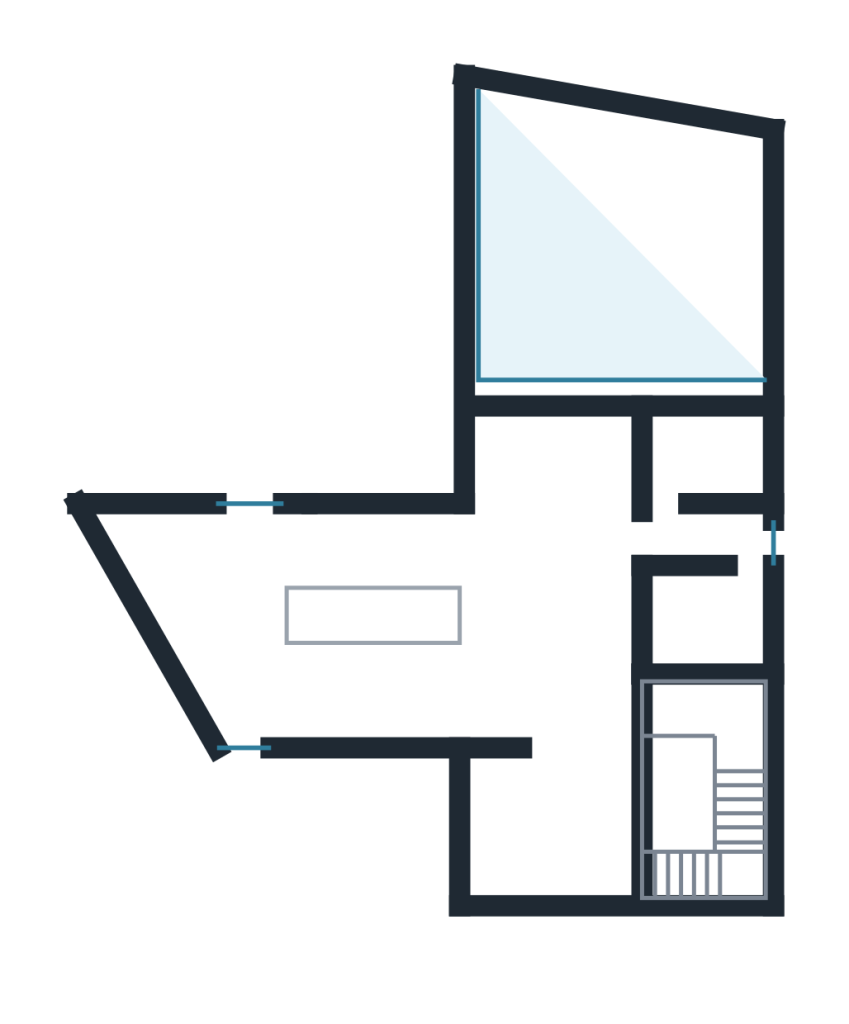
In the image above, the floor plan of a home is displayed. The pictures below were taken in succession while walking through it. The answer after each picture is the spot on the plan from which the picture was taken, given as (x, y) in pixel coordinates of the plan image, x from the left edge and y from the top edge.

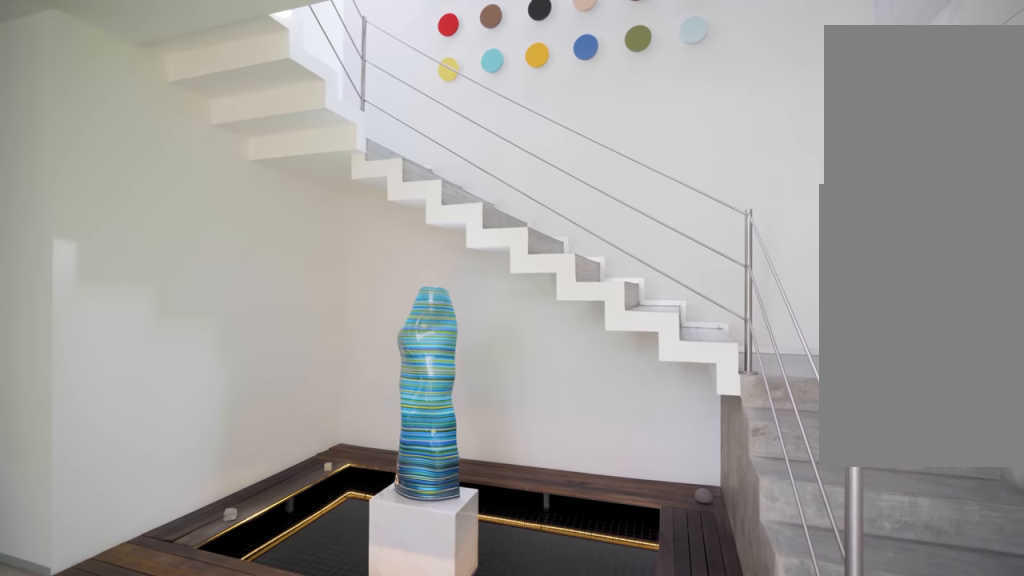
(487, 825)
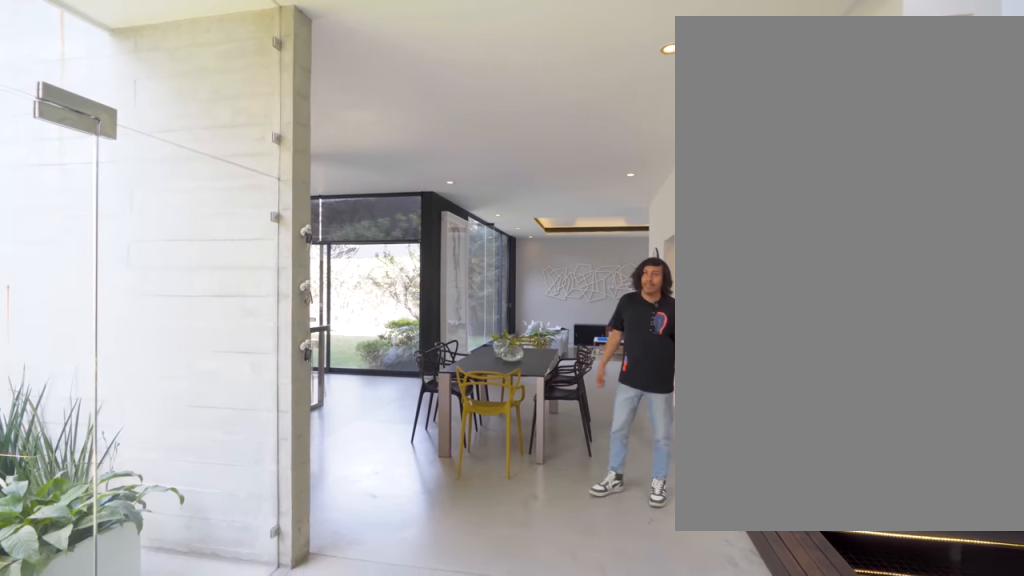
(592, 774)
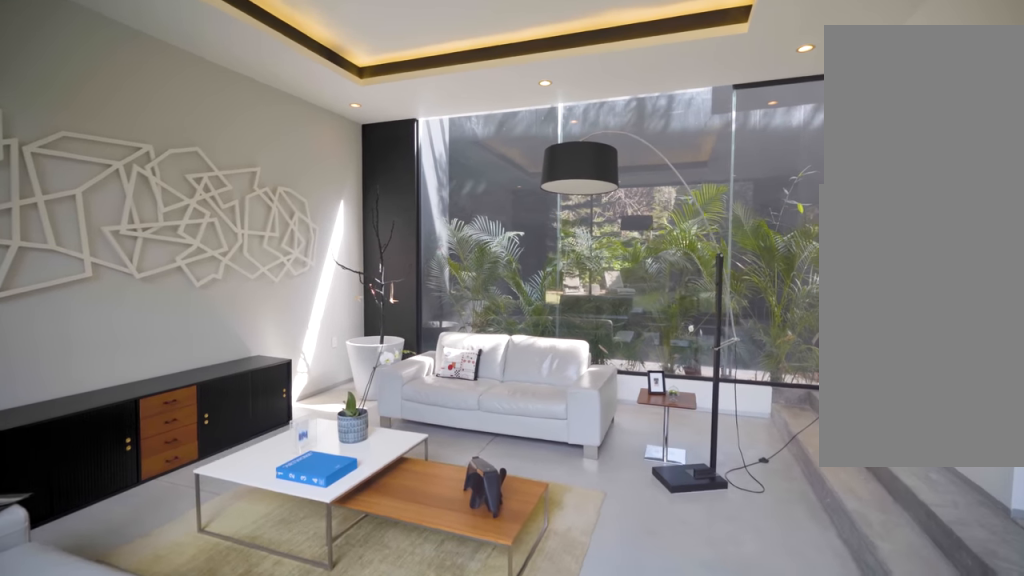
(537, 390)
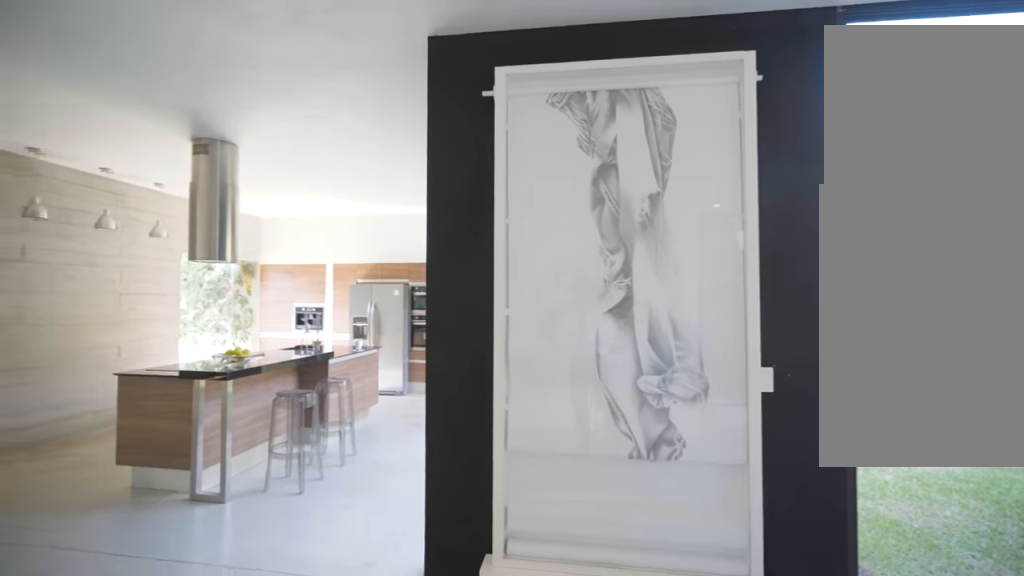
(538, 477)
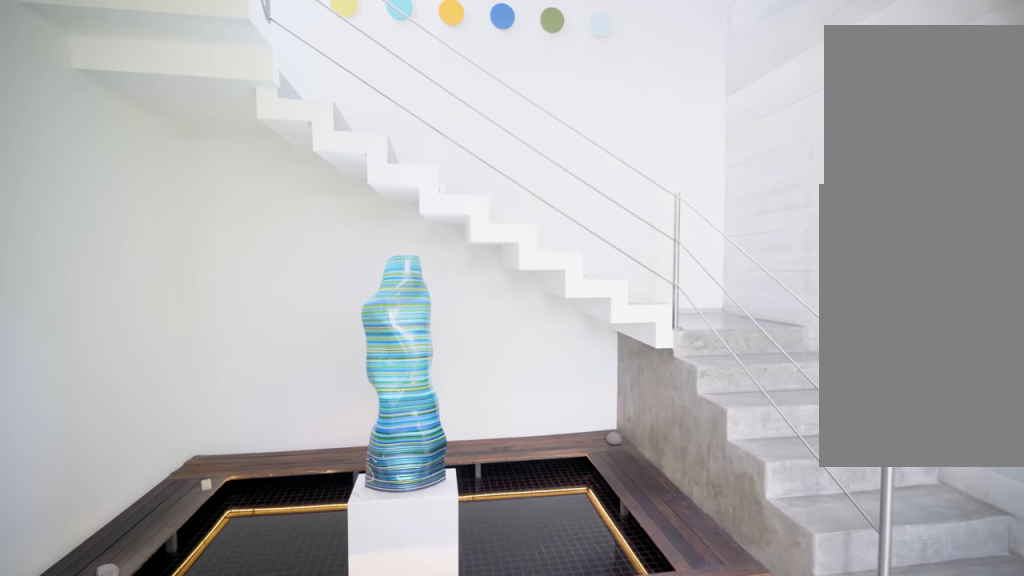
(527, 681)
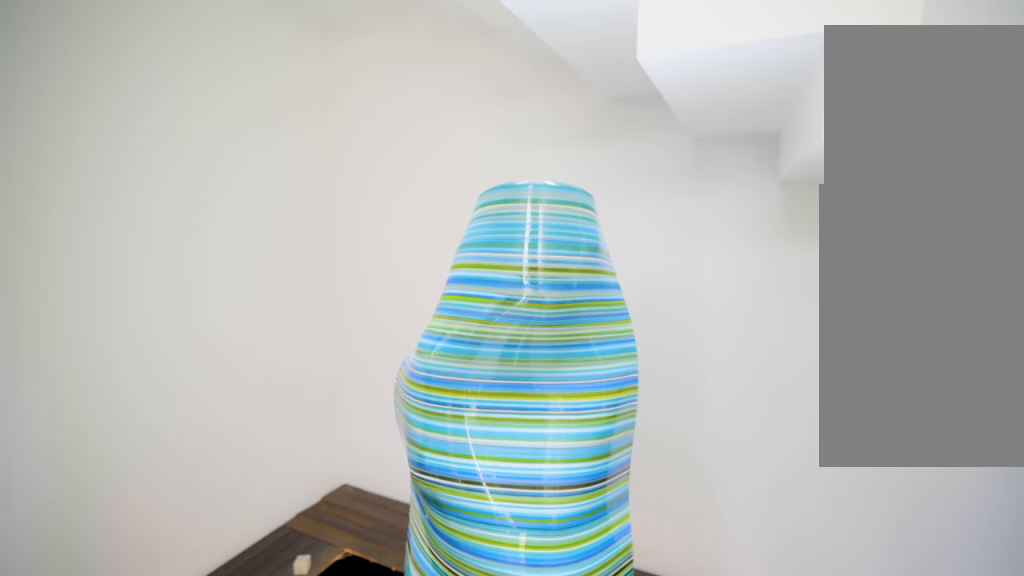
(601, 774)
